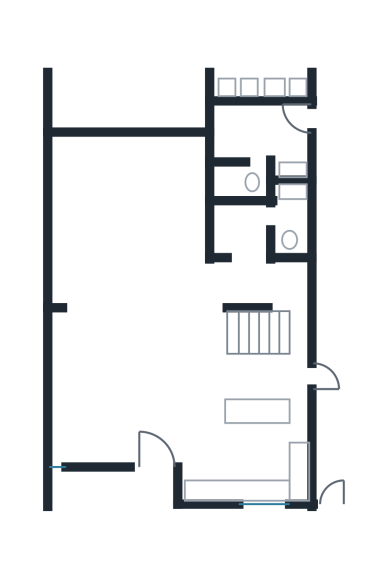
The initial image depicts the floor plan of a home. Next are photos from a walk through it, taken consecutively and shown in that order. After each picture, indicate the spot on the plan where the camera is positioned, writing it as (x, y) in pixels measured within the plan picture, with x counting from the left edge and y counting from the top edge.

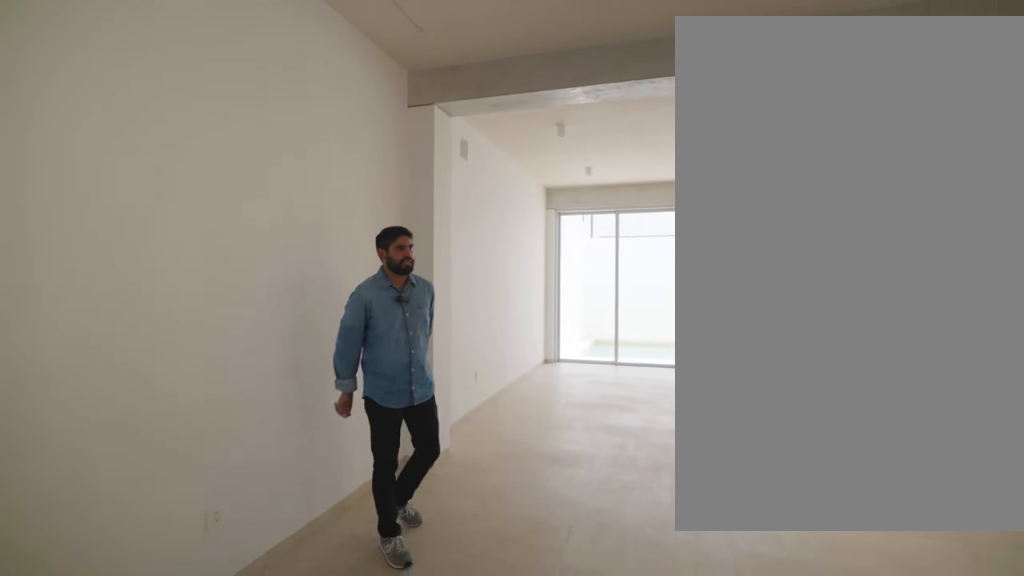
(87, 440)
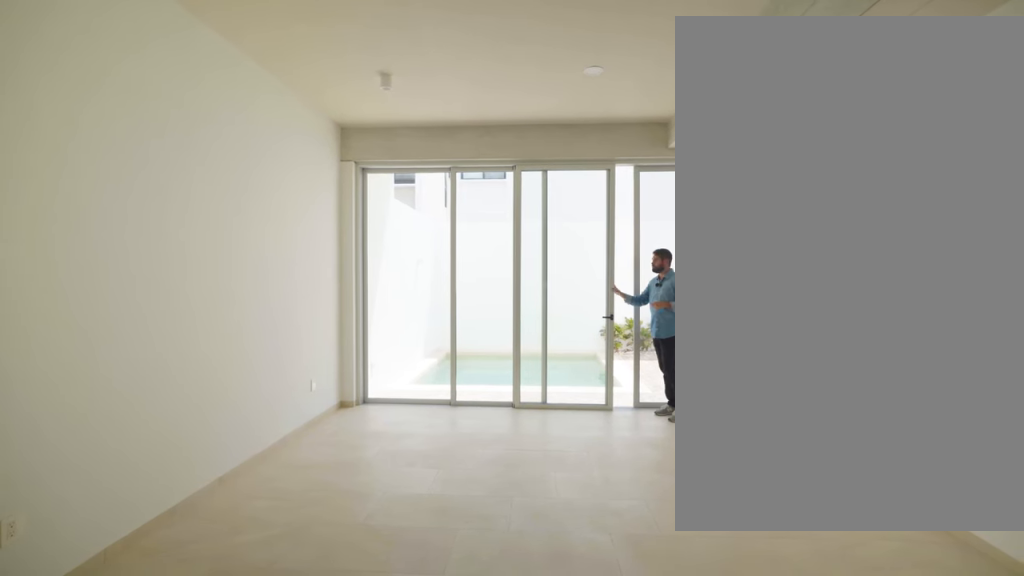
(104, 316)
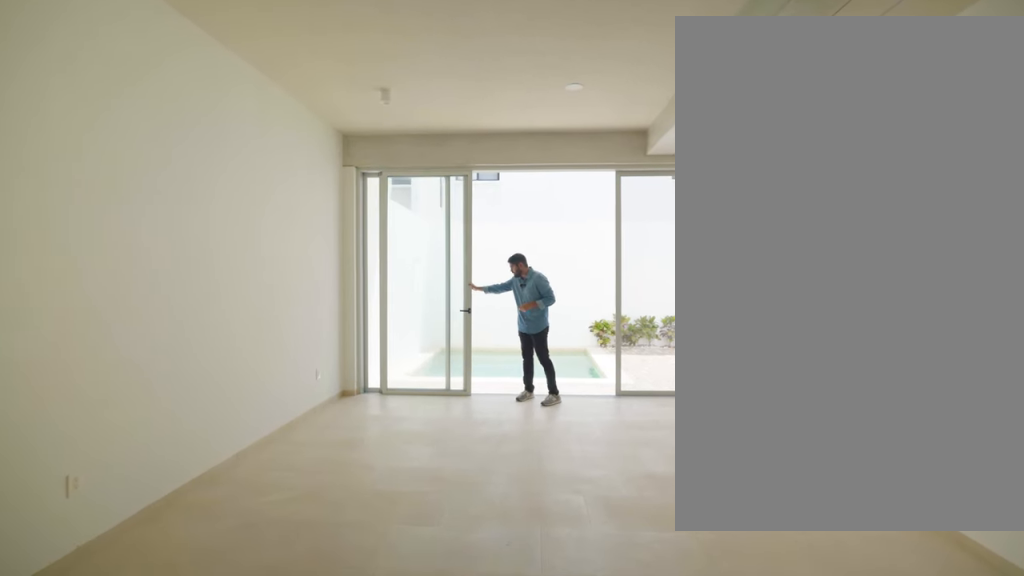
(115, 319)
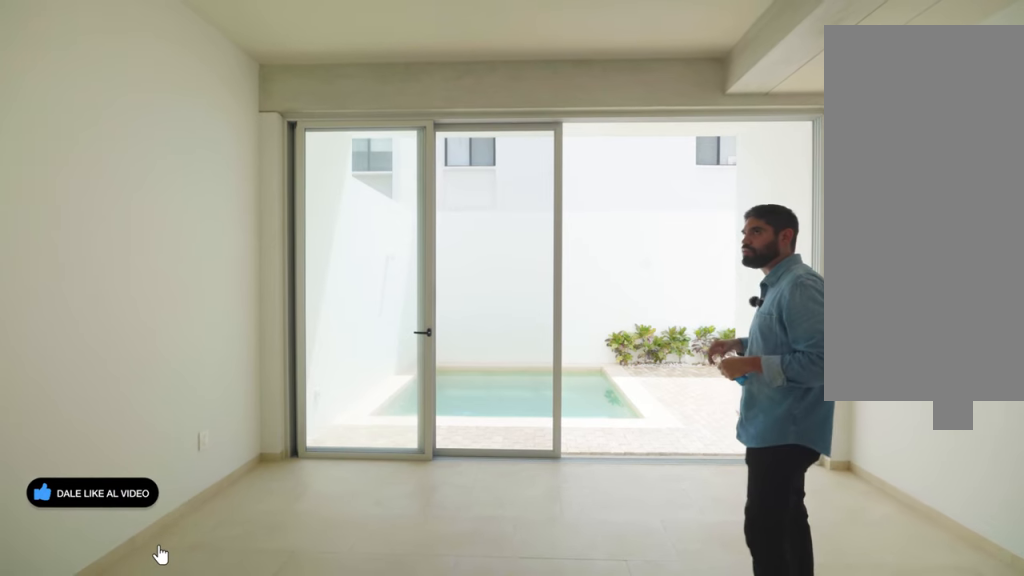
(126, 242)
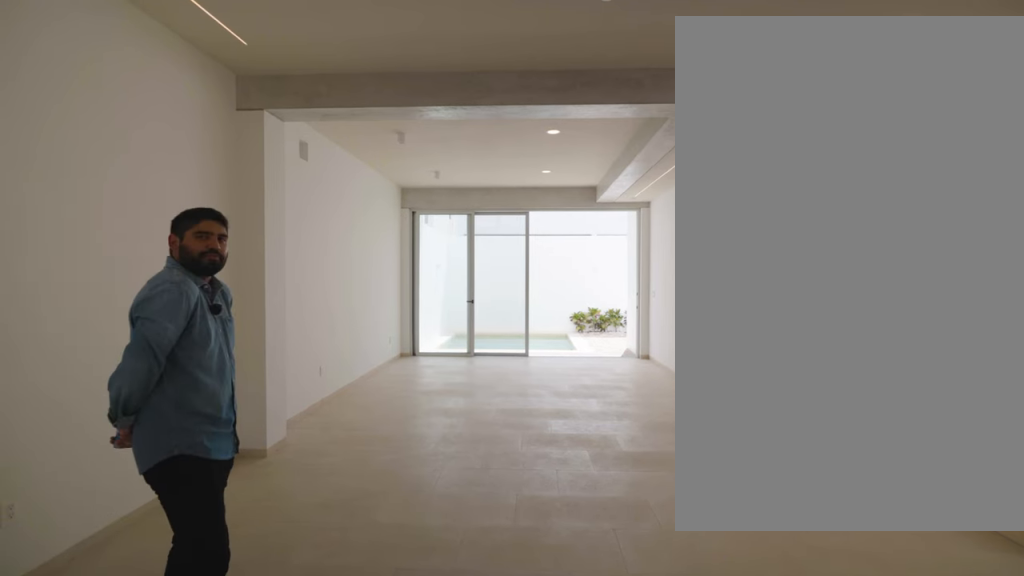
(128, 380)
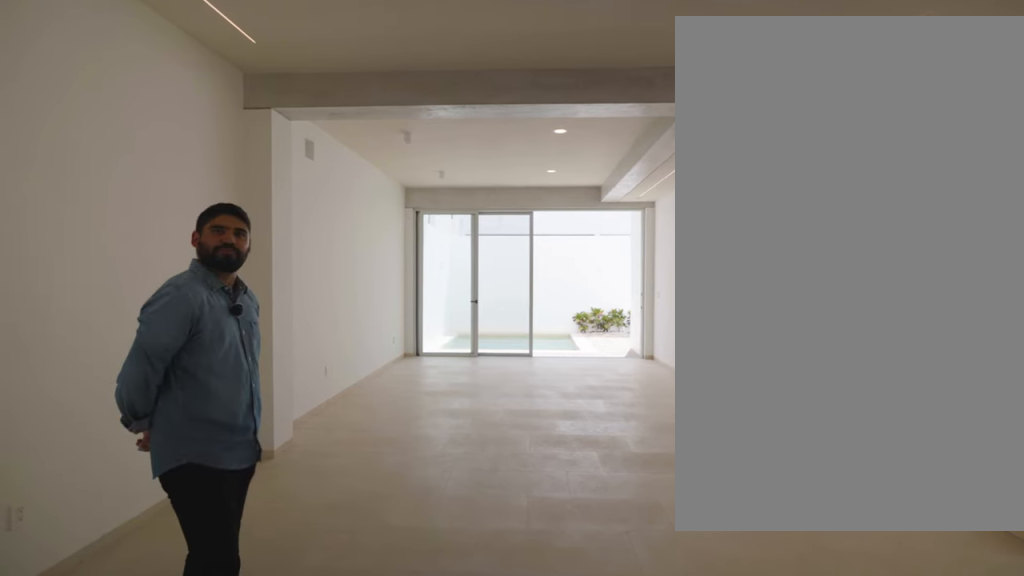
(128, 380)
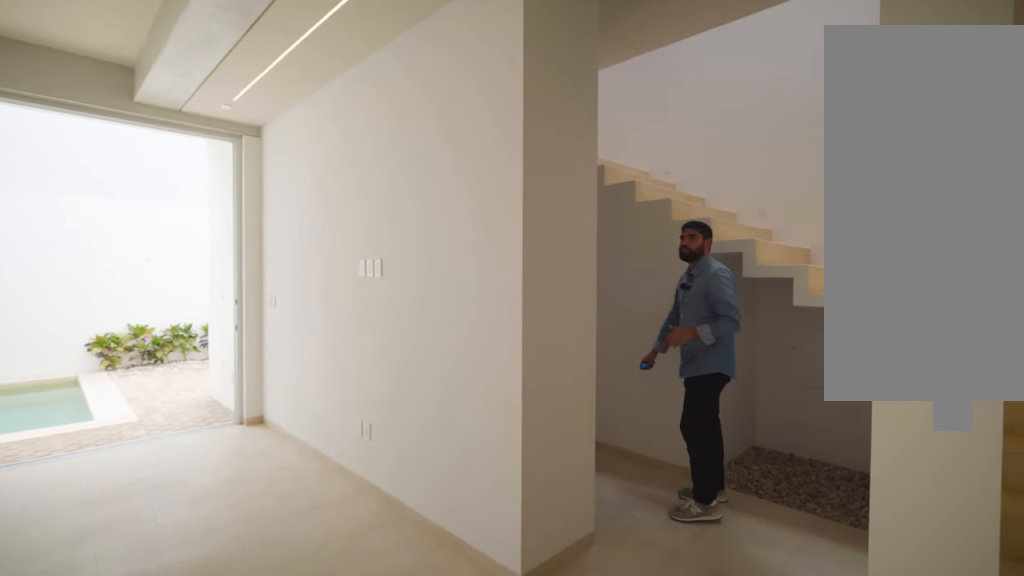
(203, 307)
